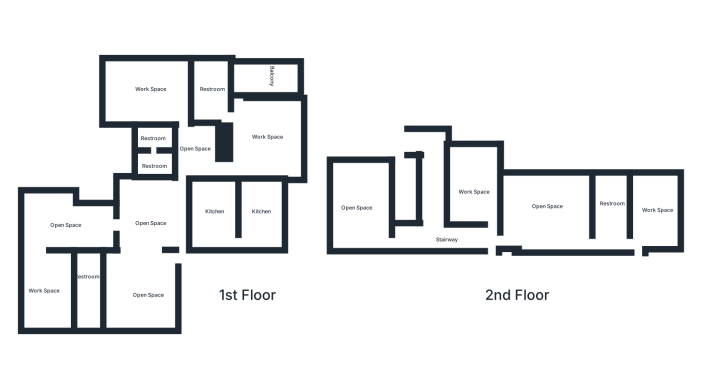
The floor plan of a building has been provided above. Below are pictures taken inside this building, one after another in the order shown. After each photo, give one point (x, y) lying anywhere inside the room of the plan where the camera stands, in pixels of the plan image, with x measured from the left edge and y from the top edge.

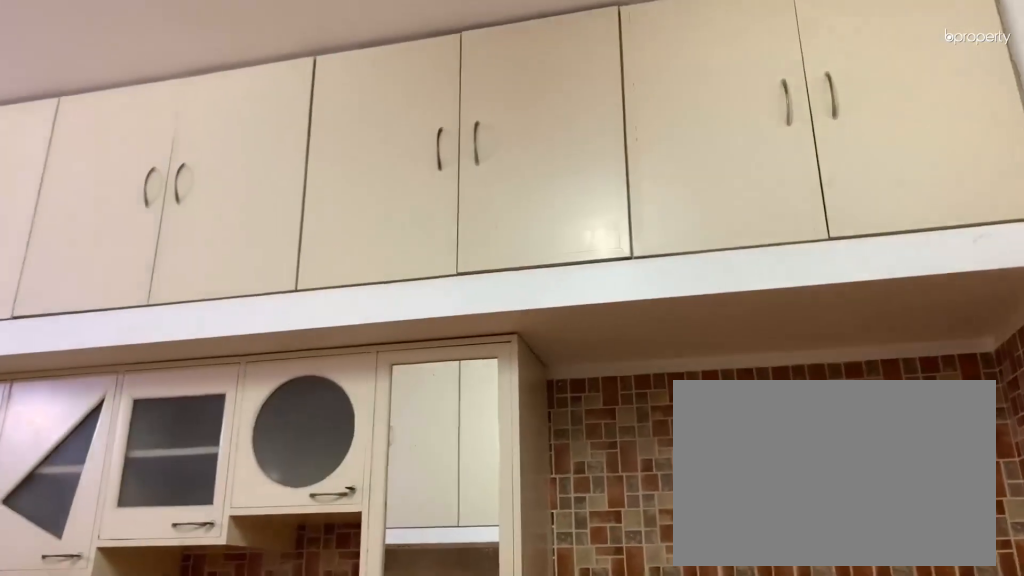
(213, 219)
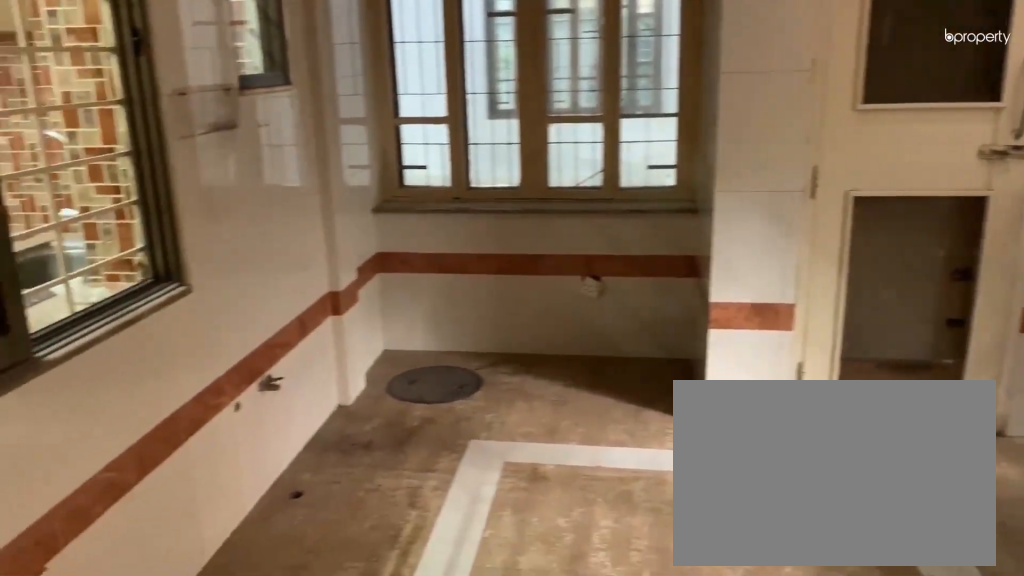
(263, 218)
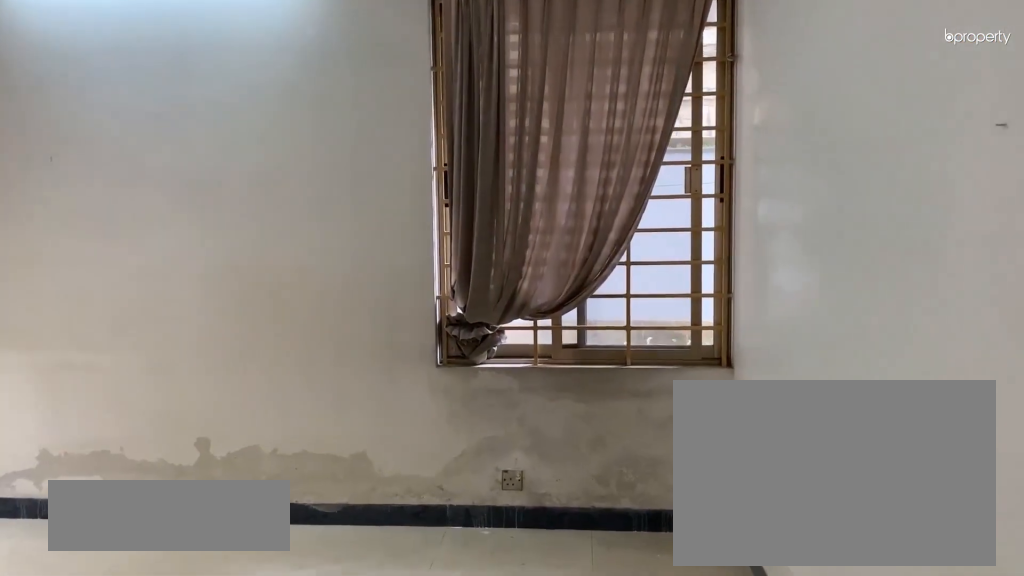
(150, 98)
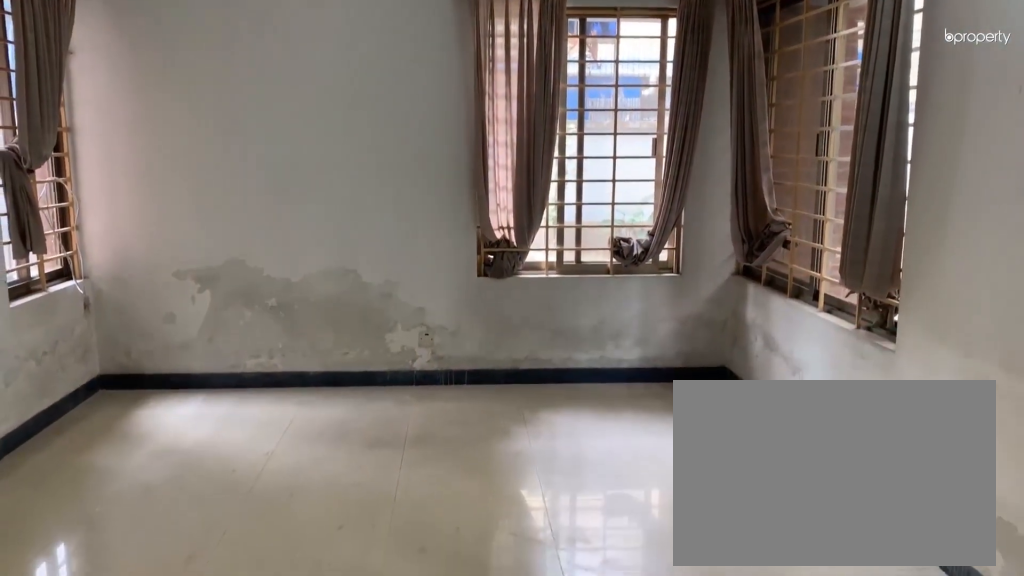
(151, 103)
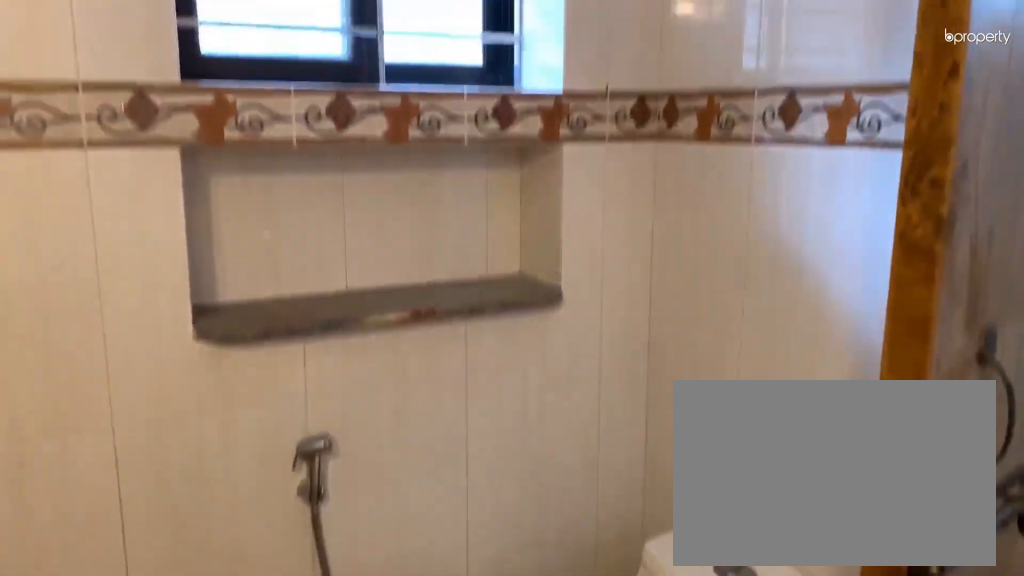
(152, 162)
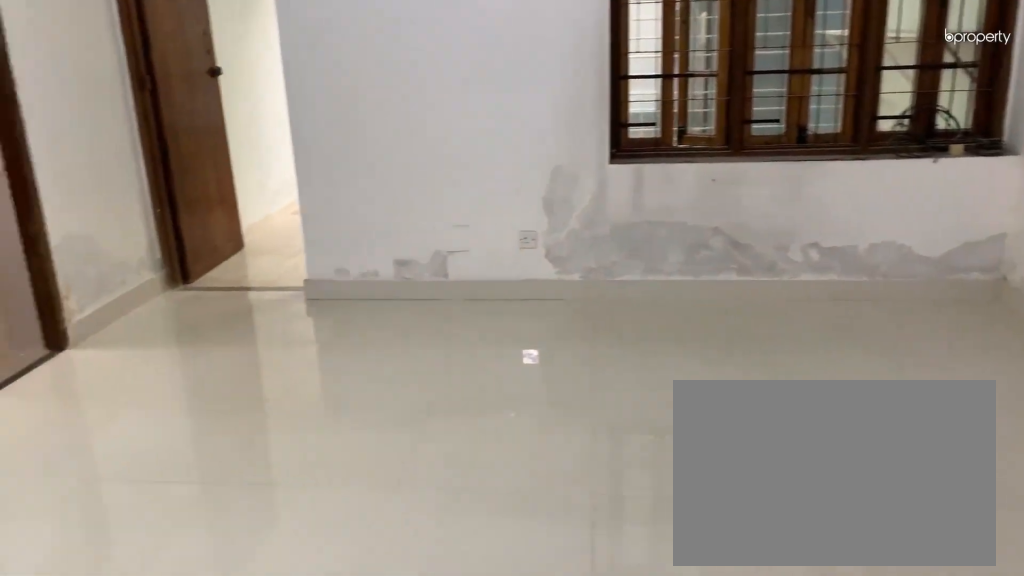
(263, 130)
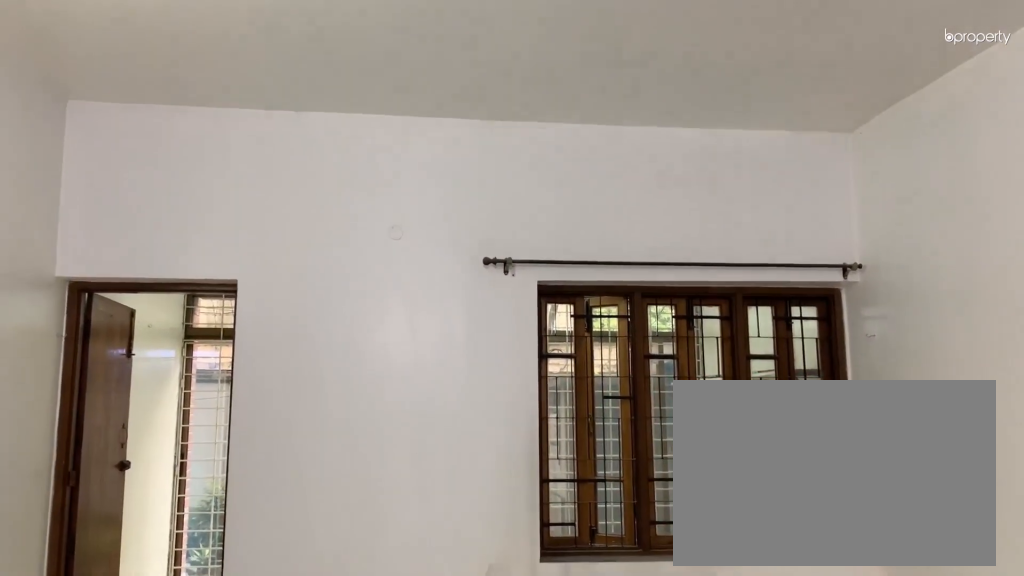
(263, 130)
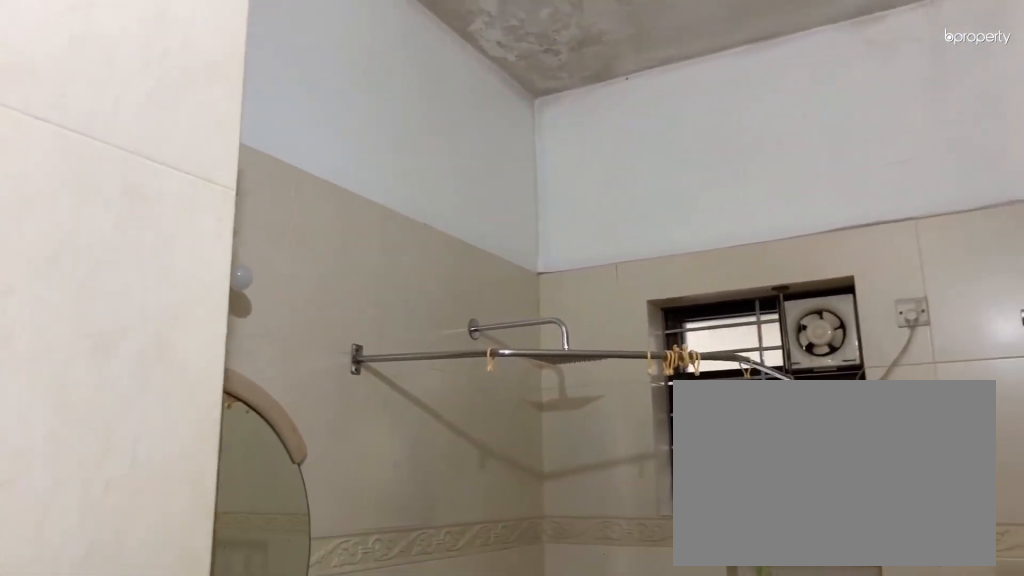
(213, 101)
